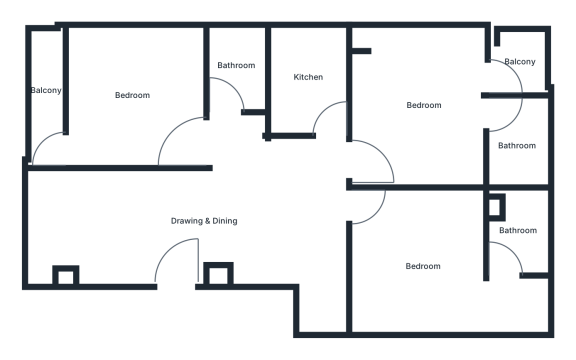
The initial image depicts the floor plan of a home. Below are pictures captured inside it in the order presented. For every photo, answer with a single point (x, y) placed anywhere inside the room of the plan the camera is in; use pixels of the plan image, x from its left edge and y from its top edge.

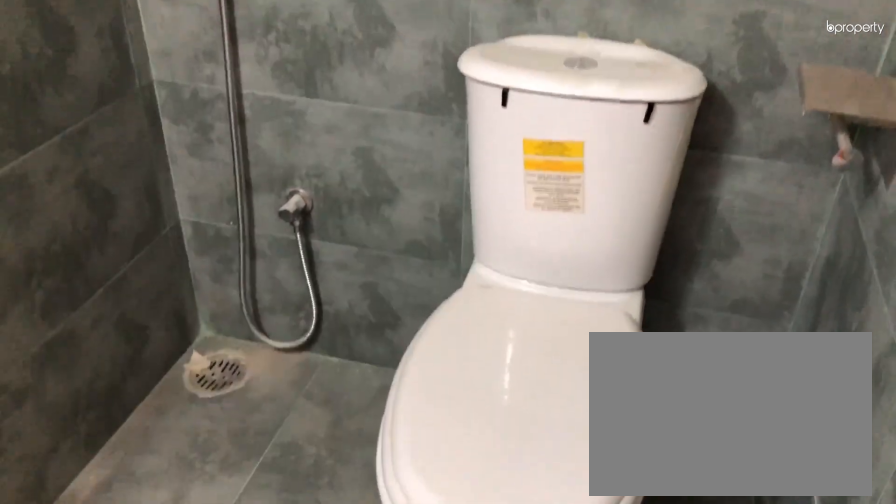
(514, 141)
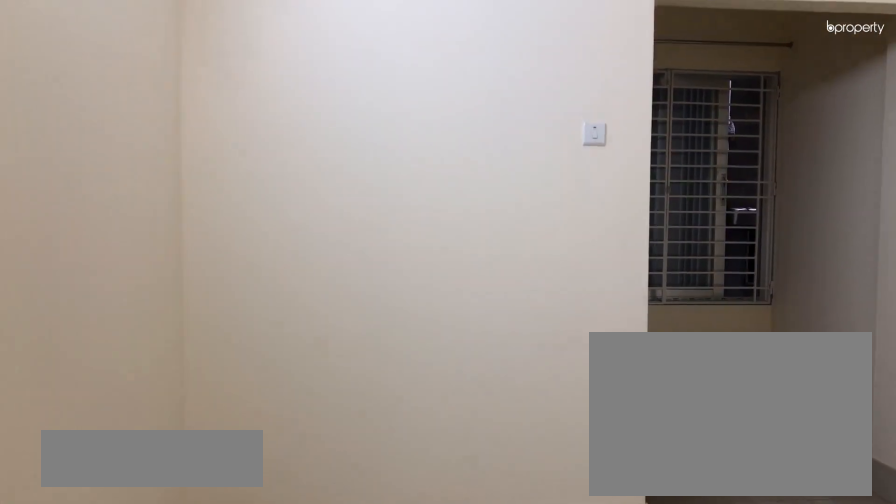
(423, 264)
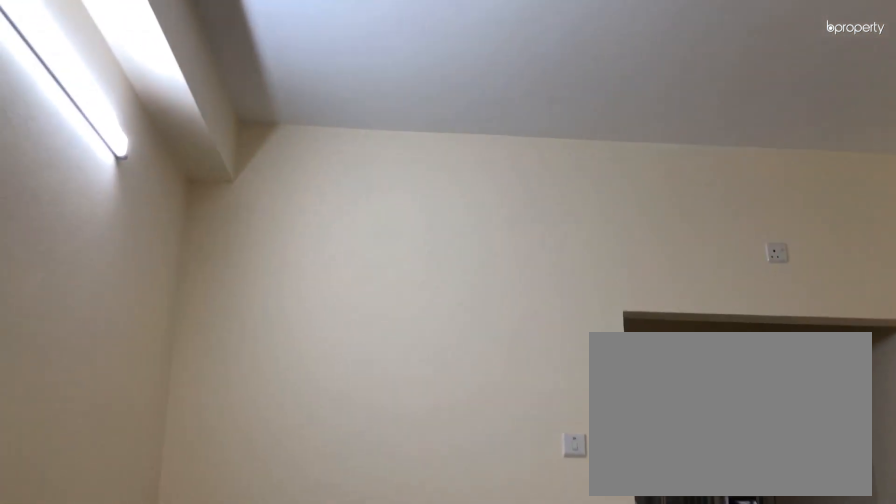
(423, 264)
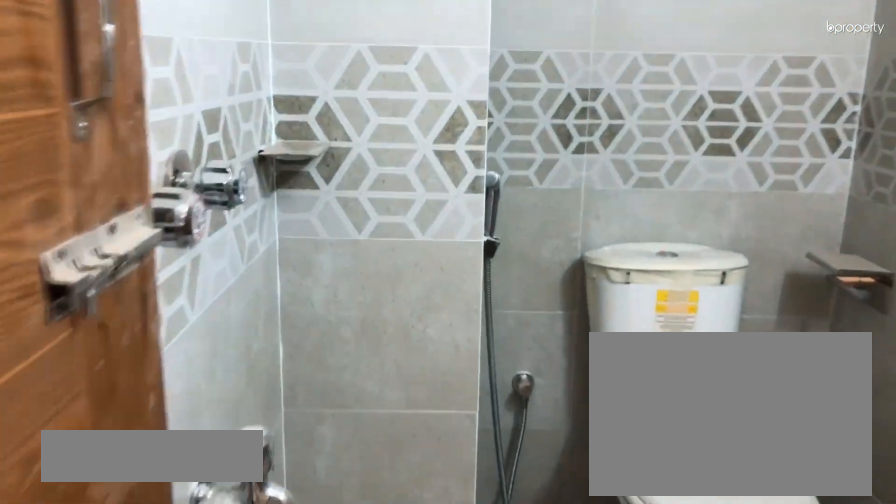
(515, 235)
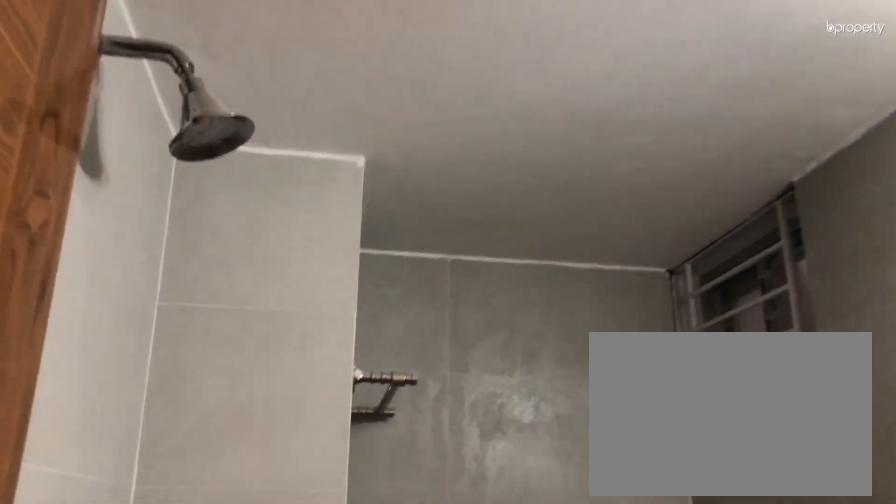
(515, 235)
